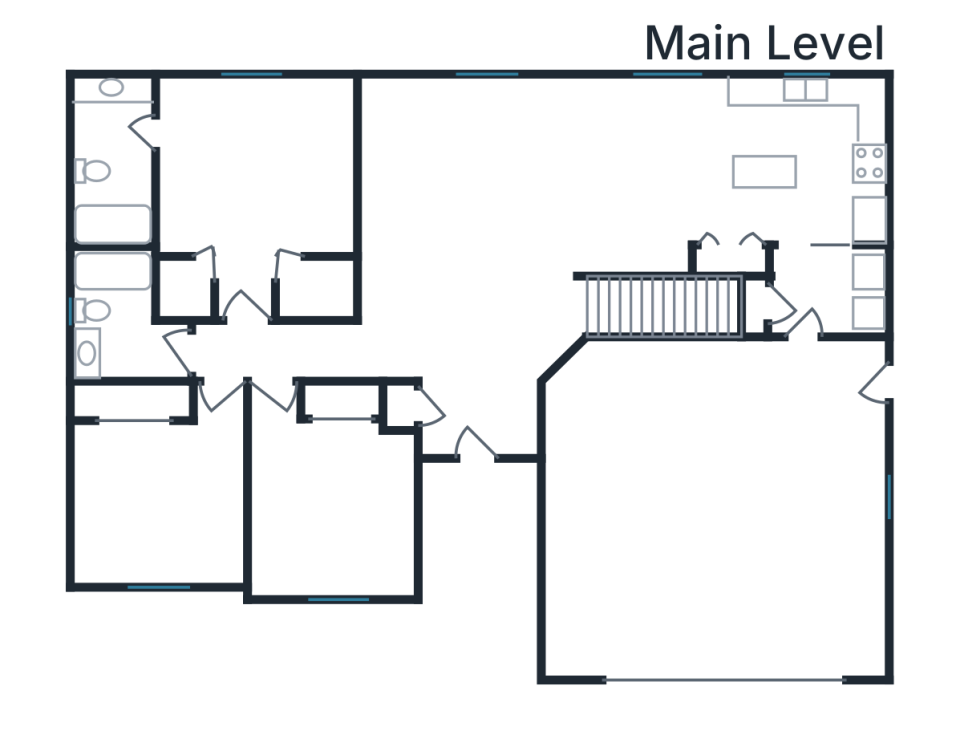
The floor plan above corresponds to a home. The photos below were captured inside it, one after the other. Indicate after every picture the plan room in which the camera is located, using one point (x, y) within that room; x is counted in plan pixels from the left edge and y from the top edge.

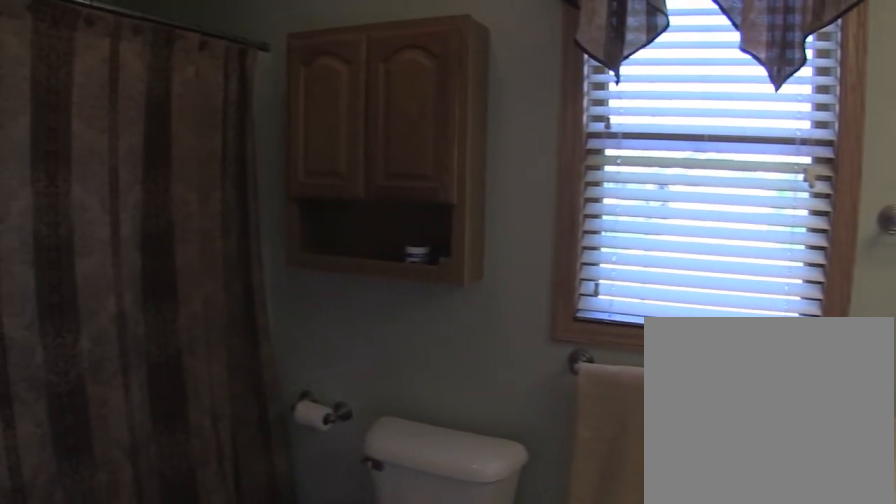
(116, 164)
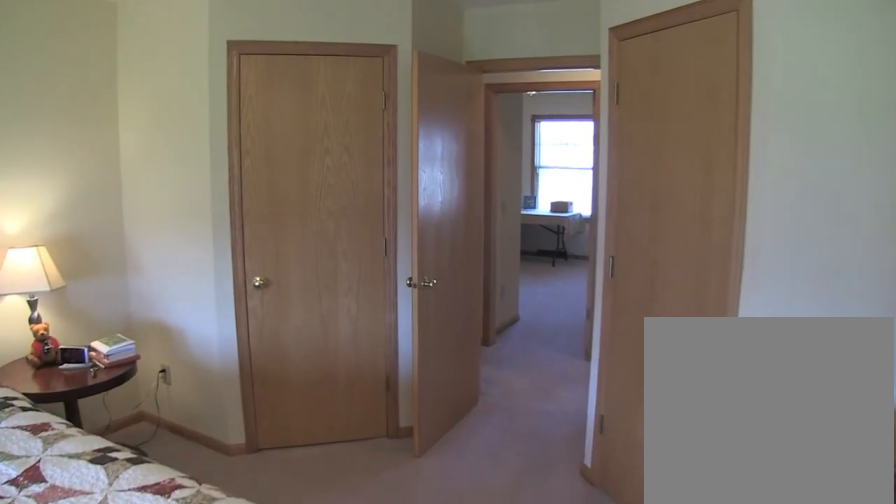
(256, 179)
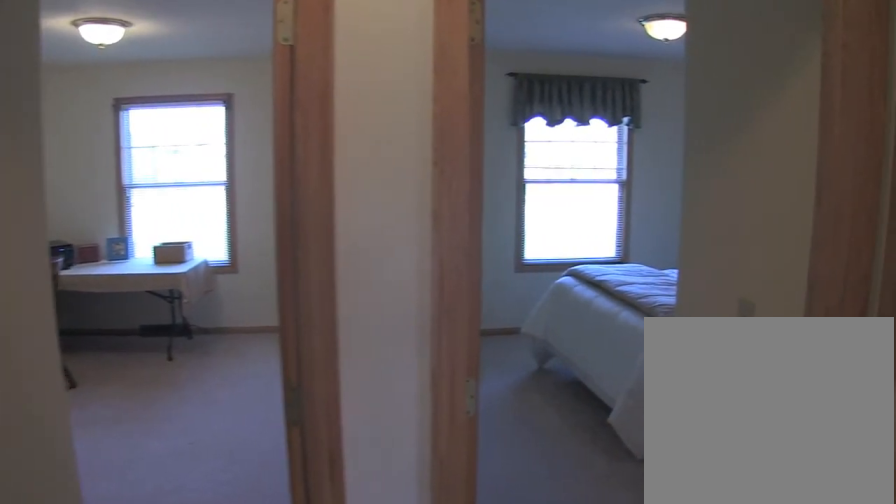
(276, 348)
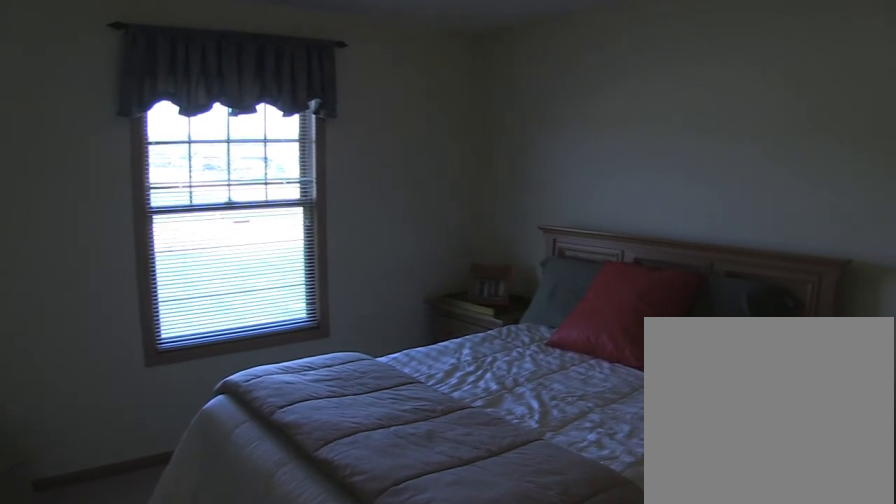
(165, 496)
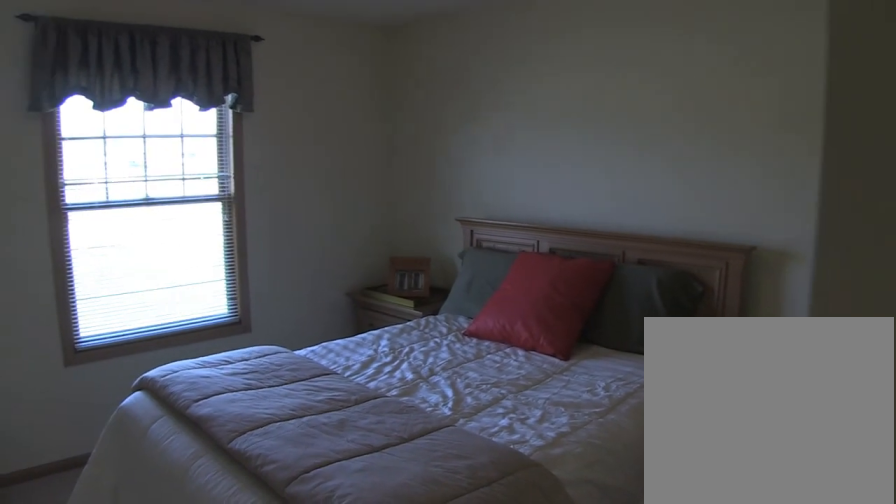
(165, 496)
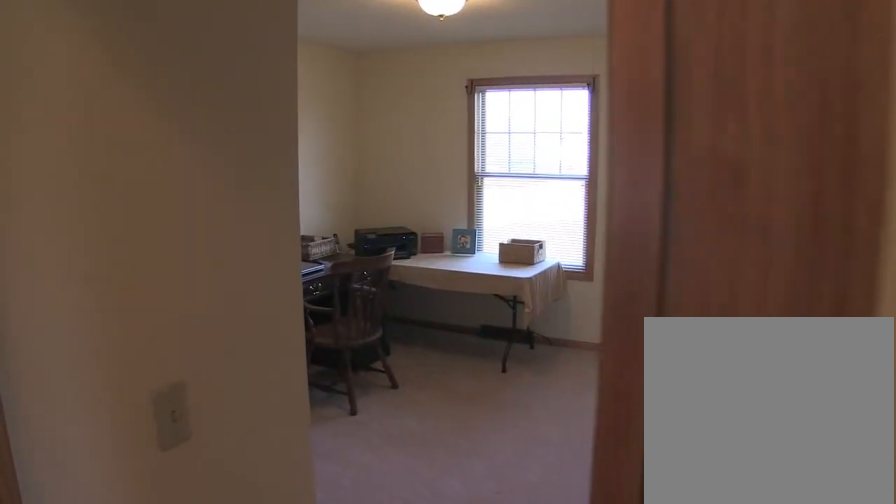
(330, 504)
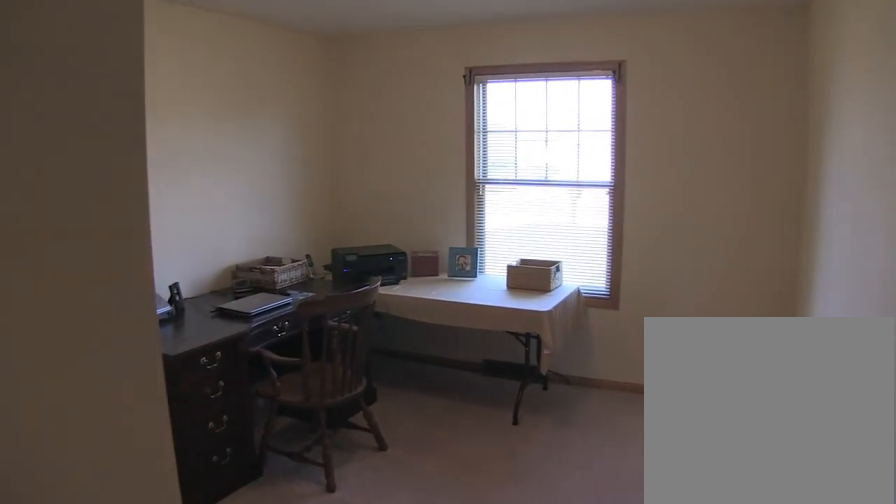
(330, 504)
